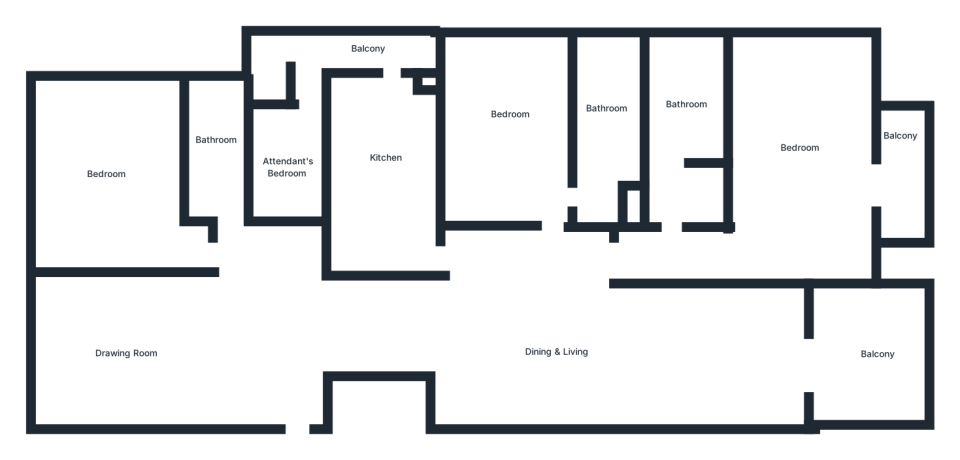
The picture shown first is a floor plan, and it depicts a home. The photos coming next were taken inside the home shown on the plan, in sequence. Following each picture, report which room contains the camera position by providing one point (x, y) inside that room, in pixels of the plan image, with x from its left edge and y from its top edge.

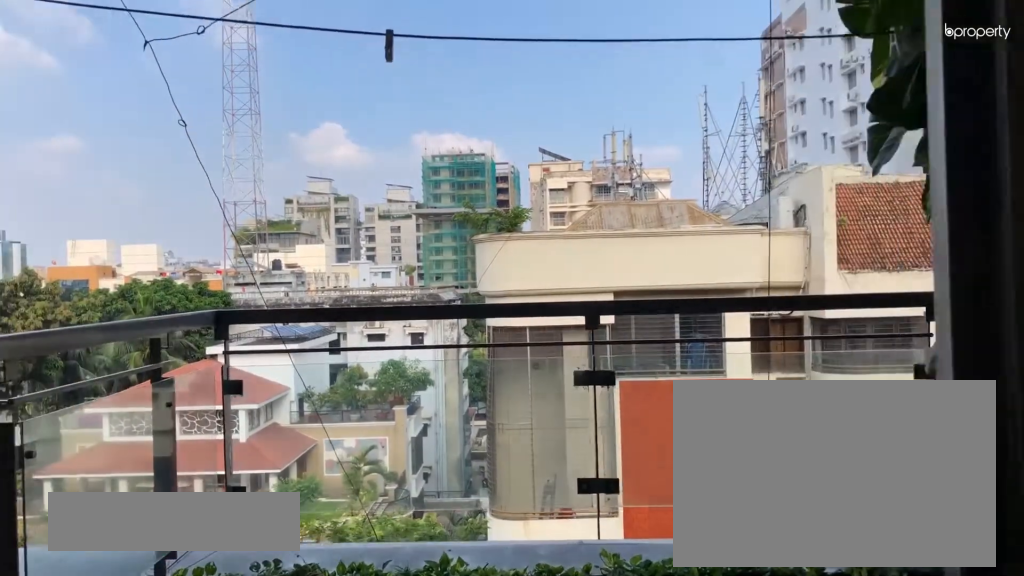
(837, 360)
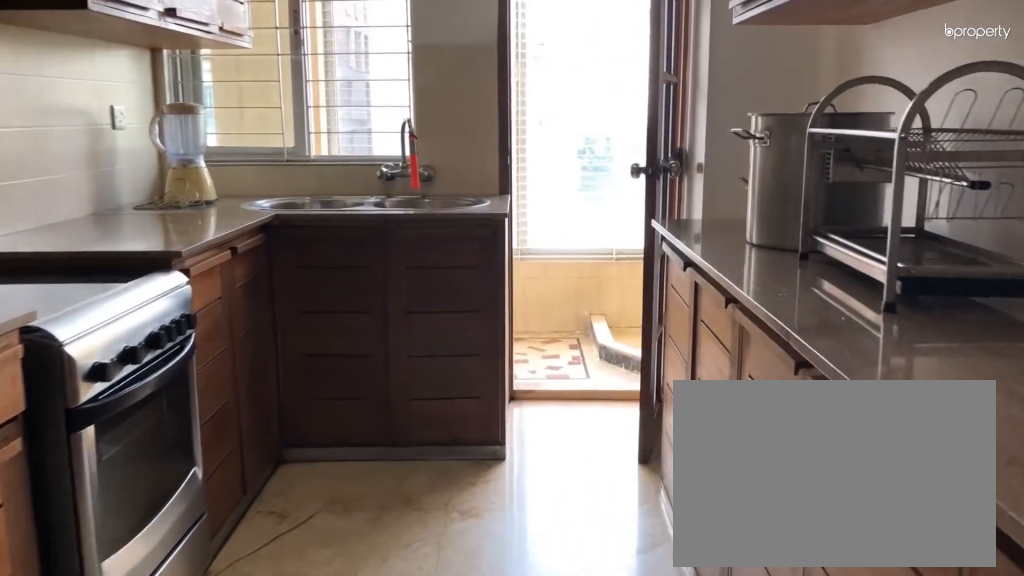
(378, 174)
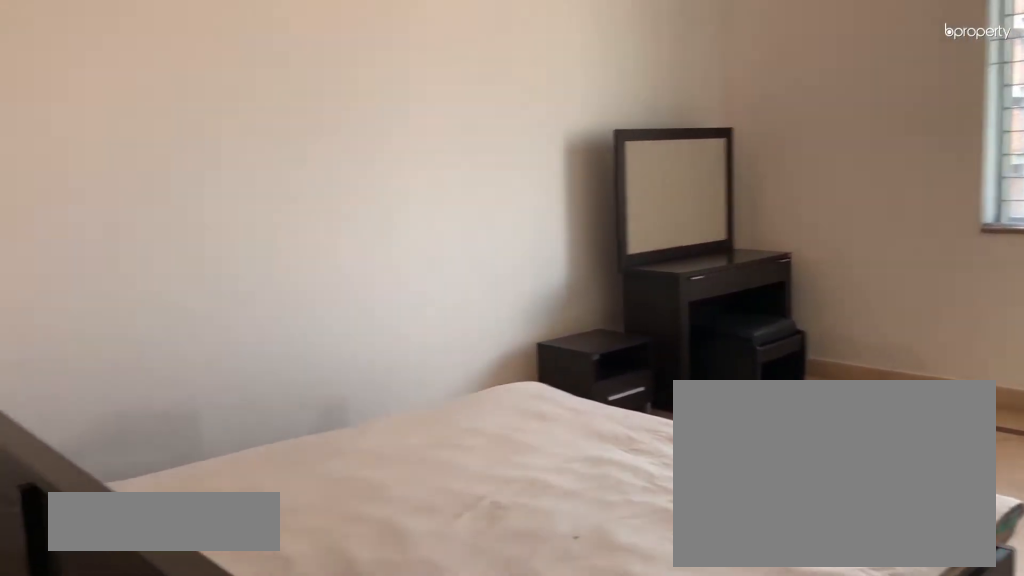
(505, 119)
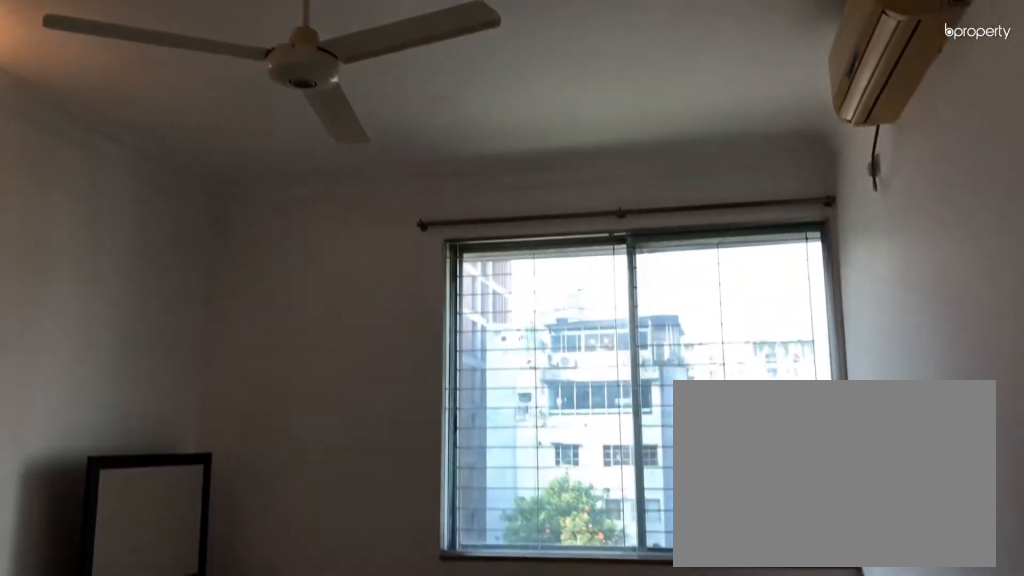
(505, 119)
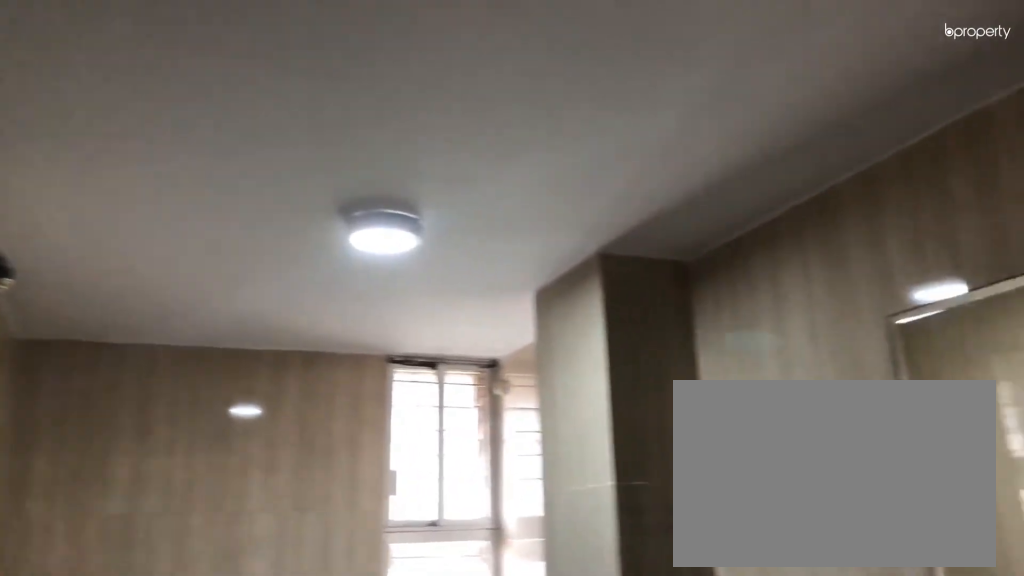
(609, 94)
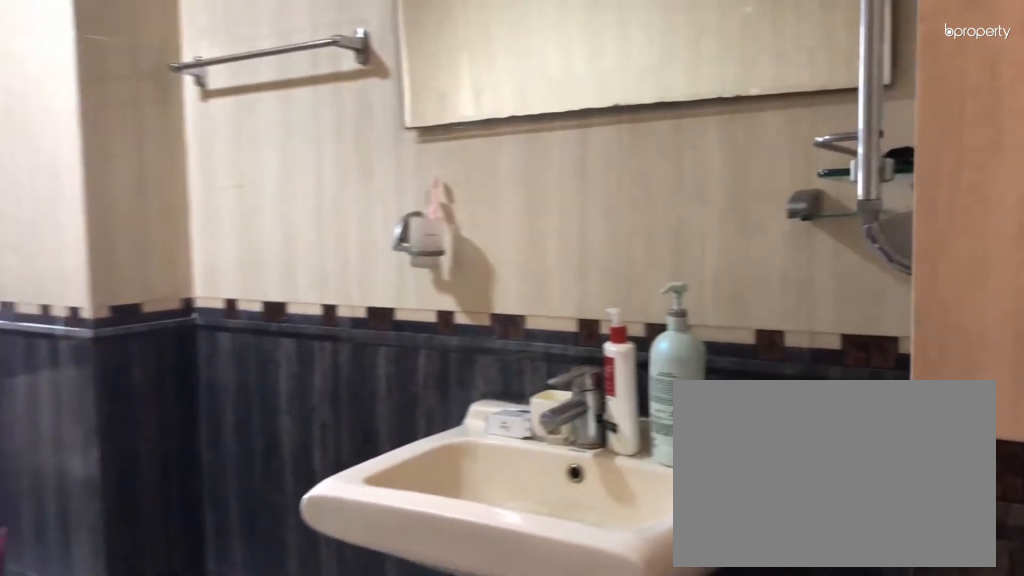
(609, 94)
